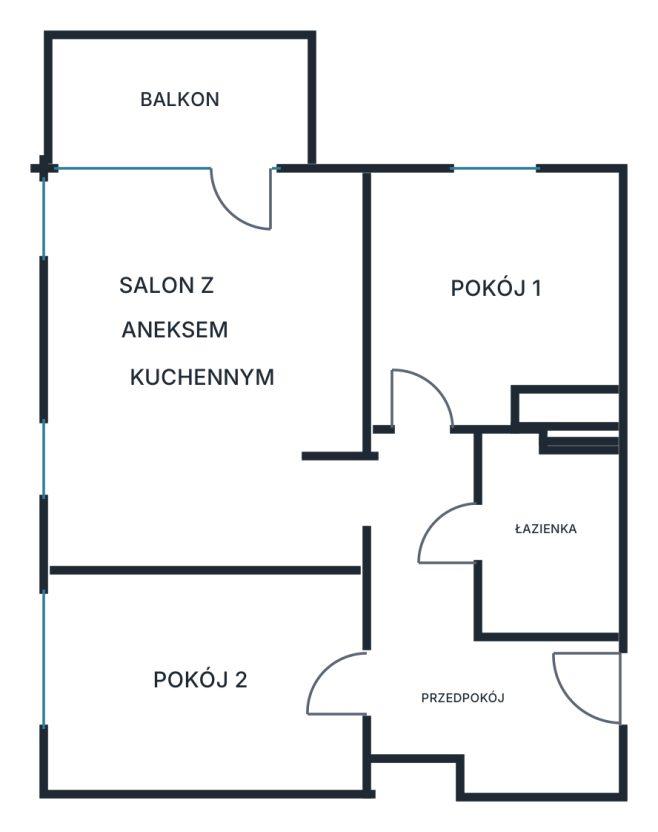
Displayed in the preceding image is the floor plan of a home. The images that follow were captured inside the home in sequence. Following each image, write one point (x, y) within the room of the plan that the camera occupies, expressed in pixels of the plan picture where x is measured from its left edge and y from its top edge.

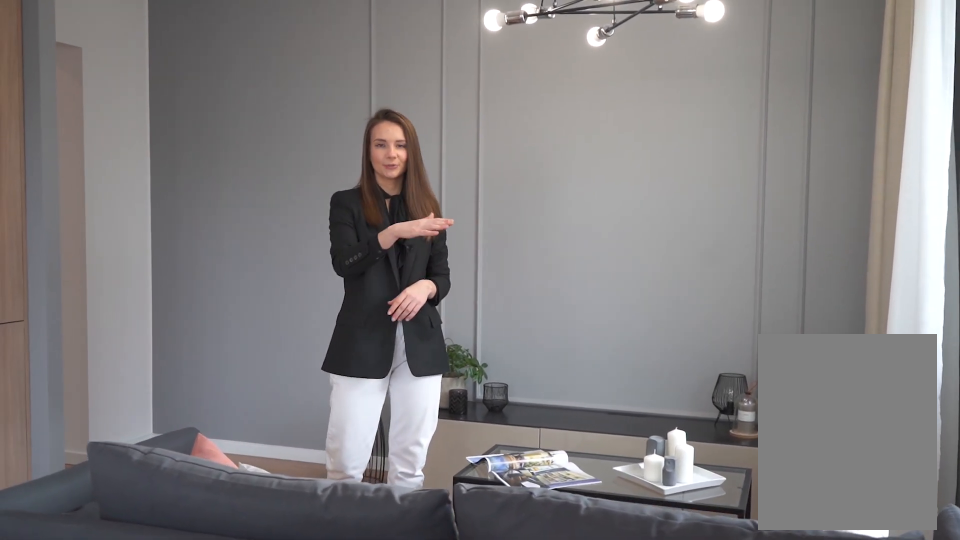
(203, 371)
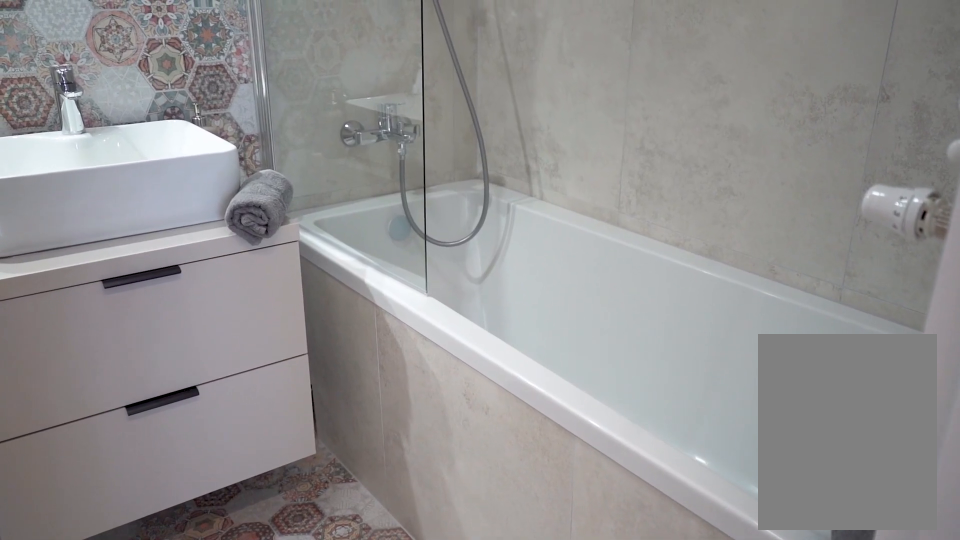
(544, 537)
